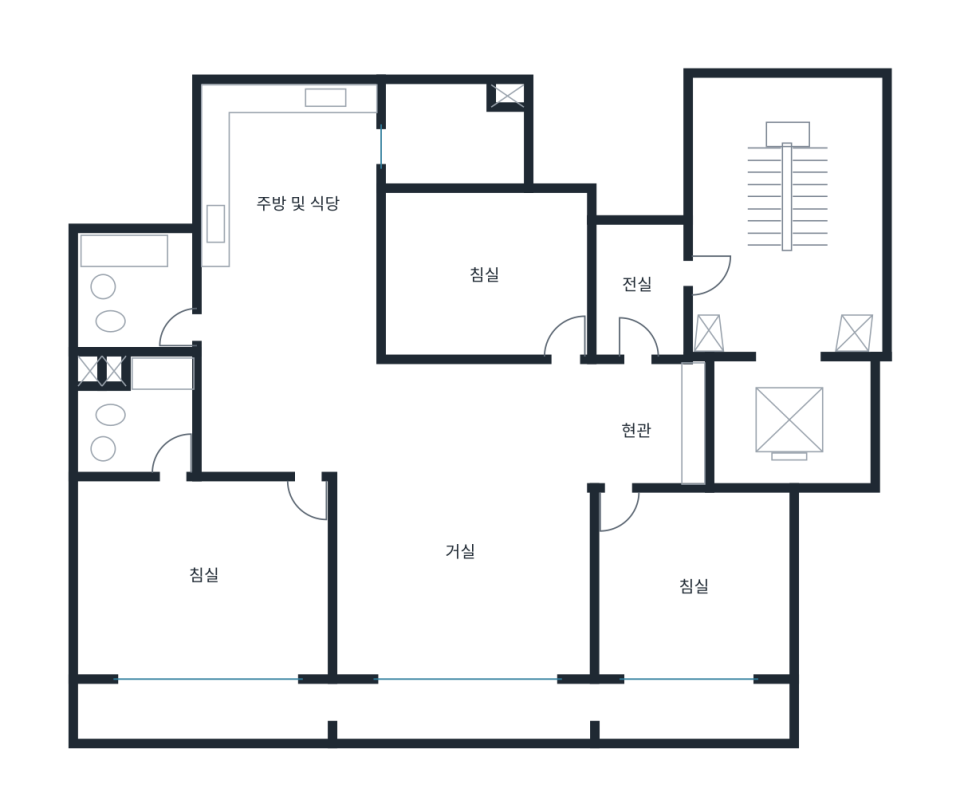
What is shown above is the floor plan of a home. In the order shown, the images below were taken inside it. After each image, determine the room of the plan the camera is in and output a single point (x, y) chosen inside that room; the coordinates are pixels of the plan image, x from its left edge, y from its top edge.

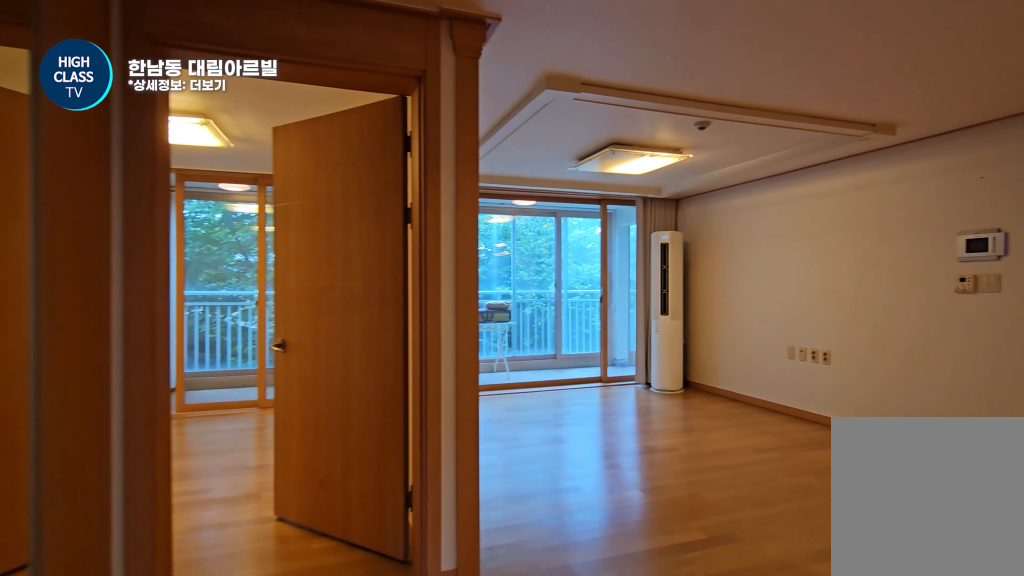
(648, 422)
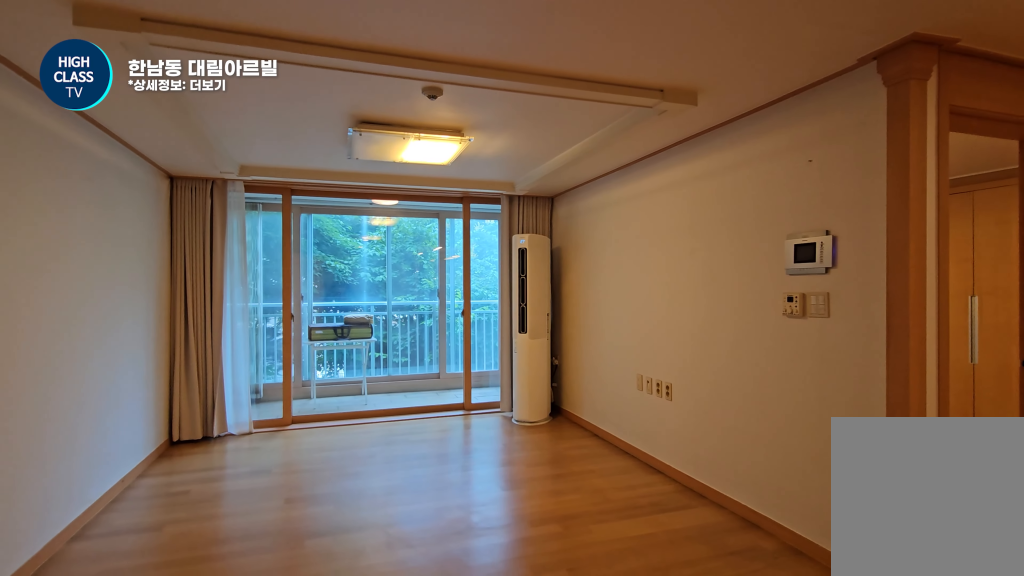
(461, 518)
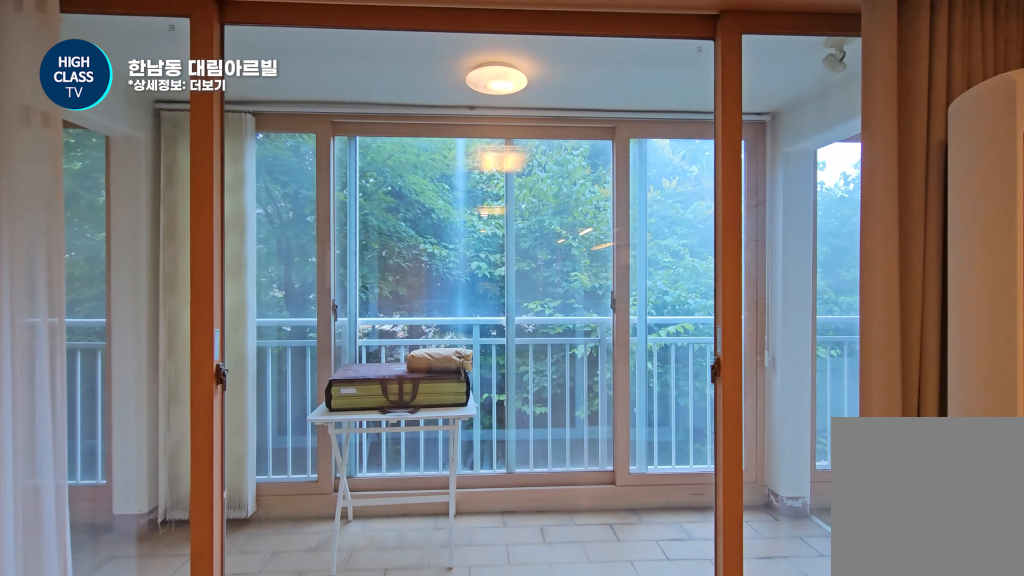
(461, 518)
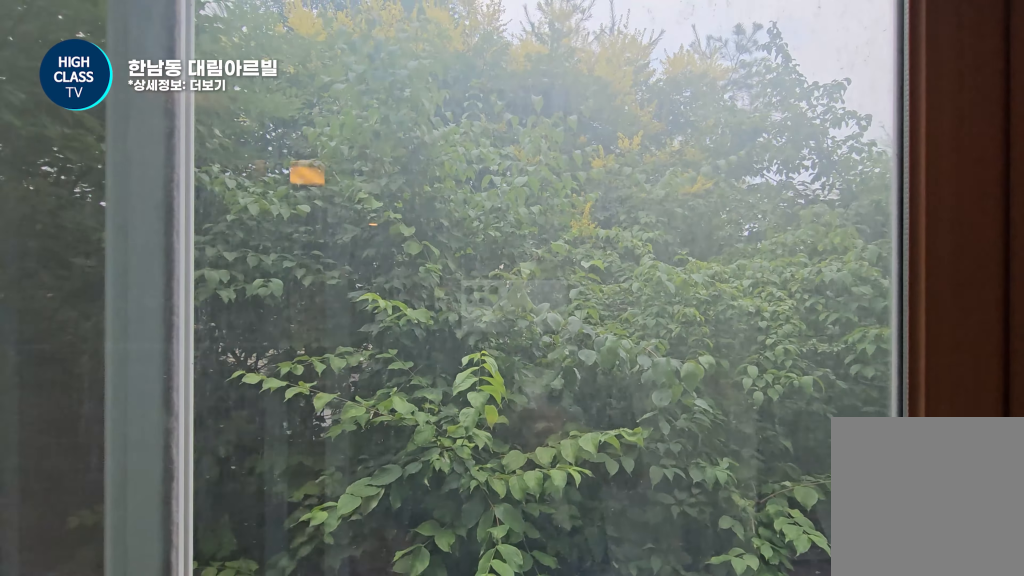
(435, 705)
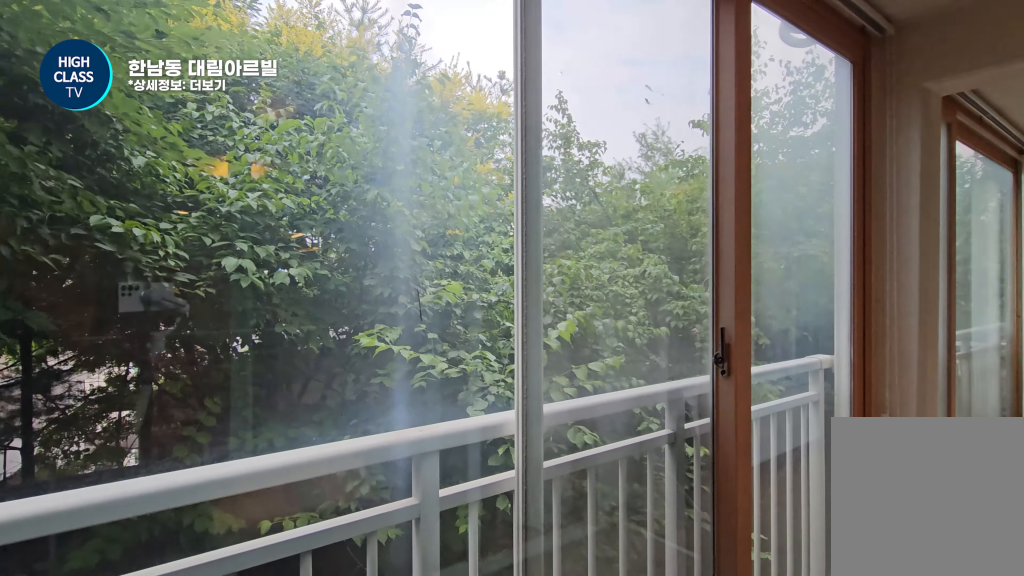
(435, 705)
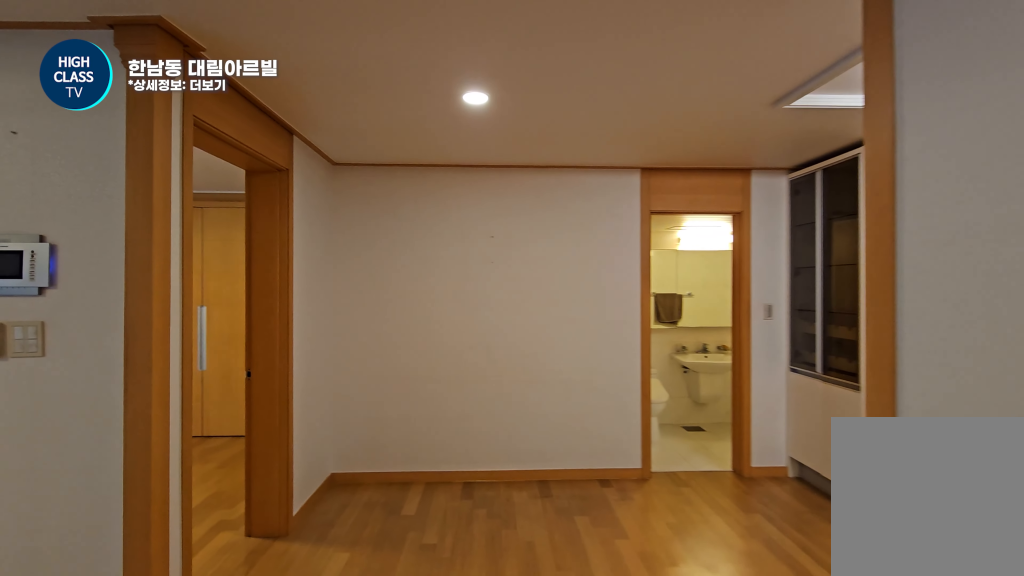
(461, 518)
